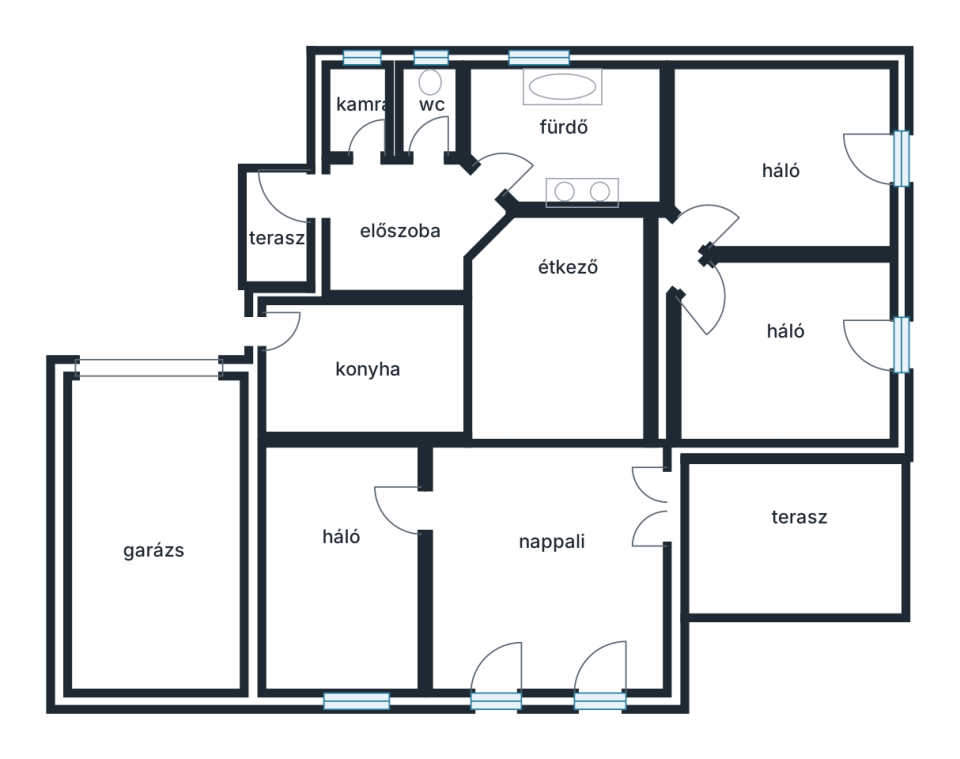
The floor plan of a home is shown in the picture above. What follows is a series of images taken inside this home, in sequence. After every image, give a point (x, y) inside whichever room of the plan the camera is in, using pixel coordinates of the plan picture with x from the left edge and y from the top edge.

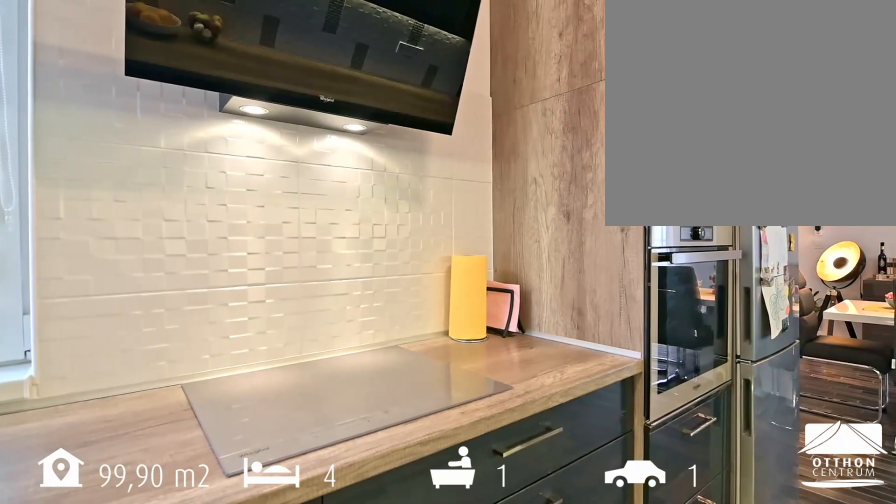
(364, 372)
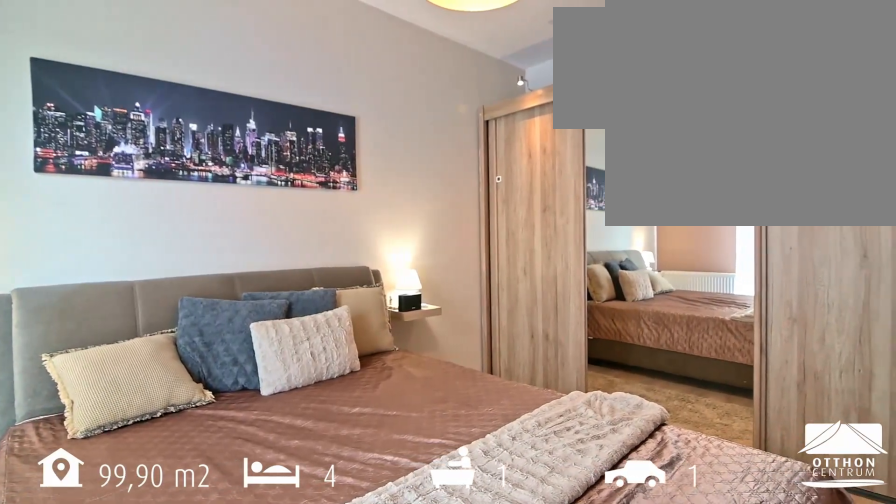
(340, 533)
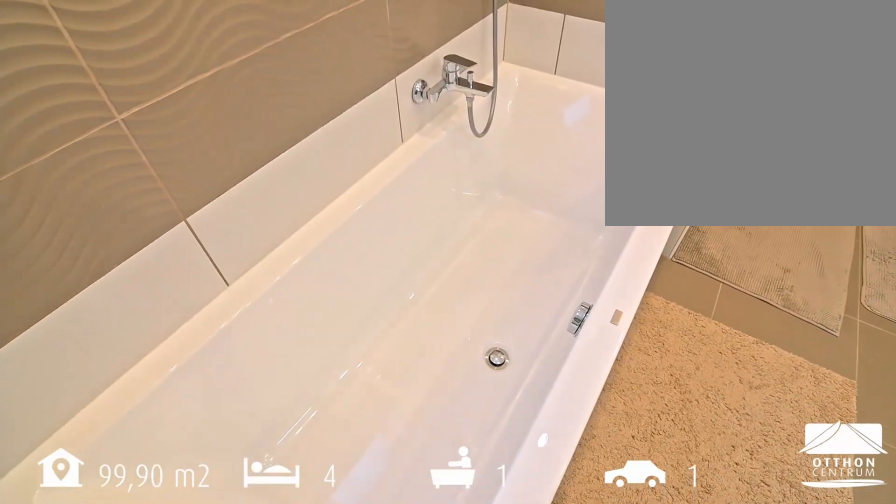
(573, 135)
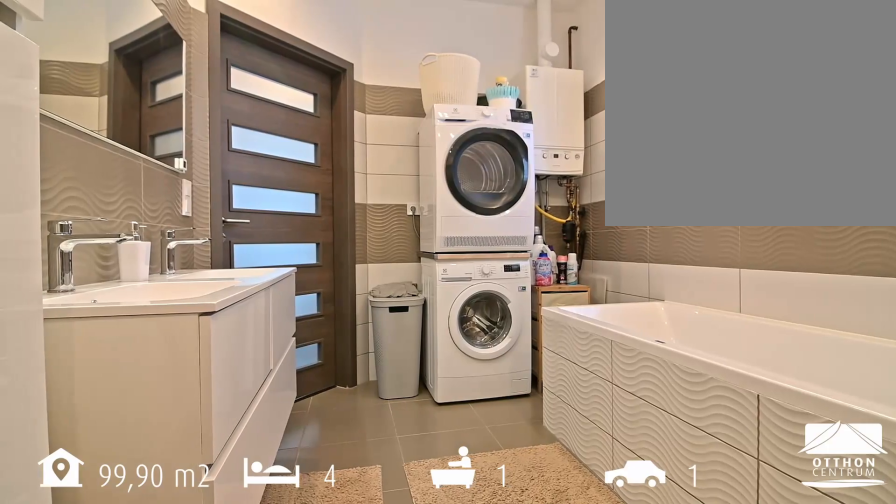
(573, 135)
